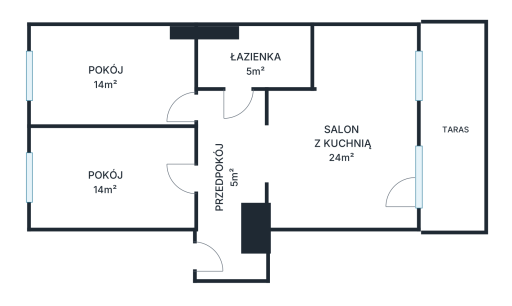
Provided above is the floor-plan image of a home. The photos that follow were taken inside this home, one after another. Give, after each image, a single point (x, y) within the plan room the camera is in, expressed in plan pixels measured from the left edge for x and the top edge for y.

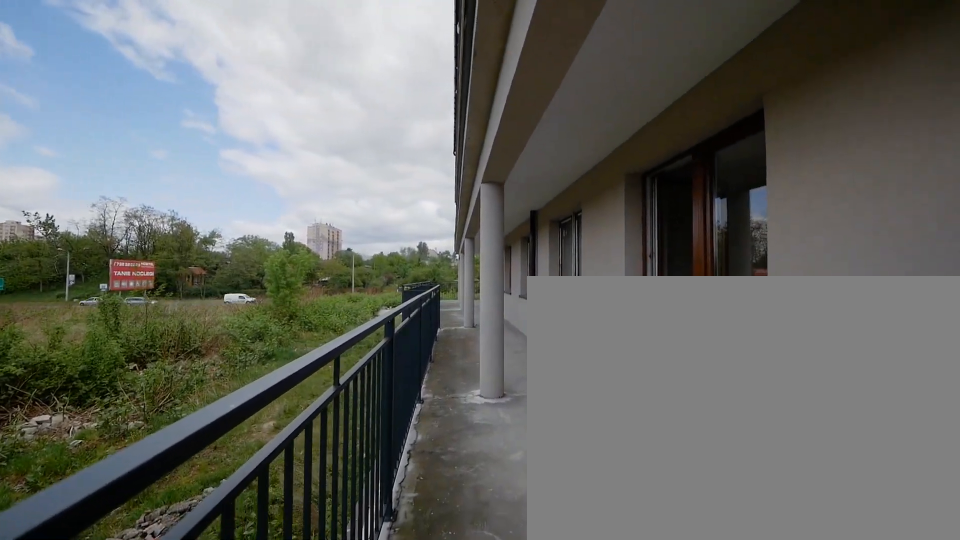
(453, 126)
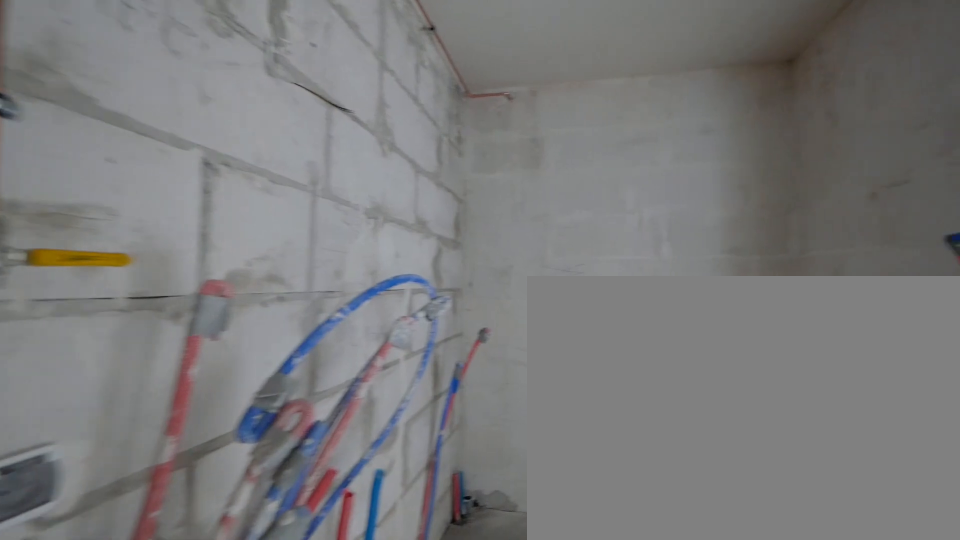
(256, 59)
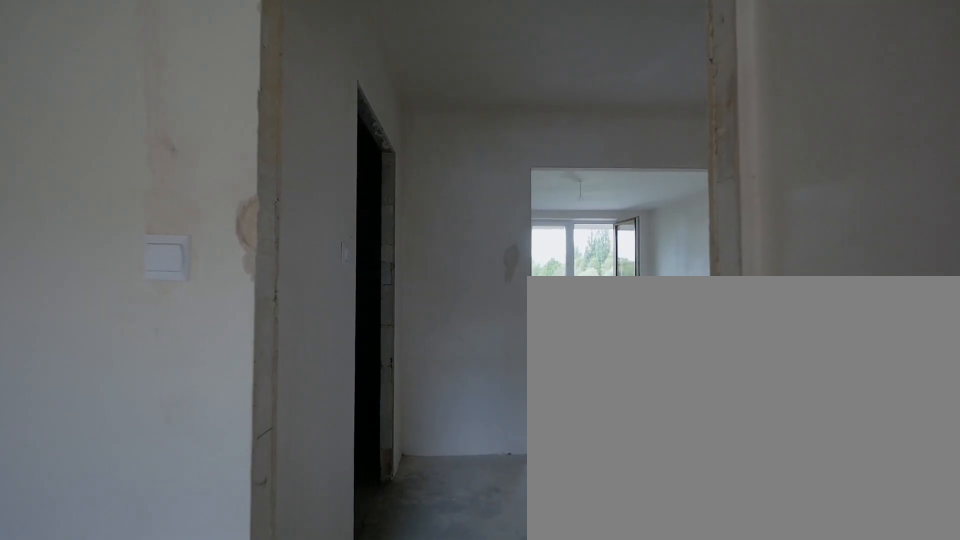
(112, 78)
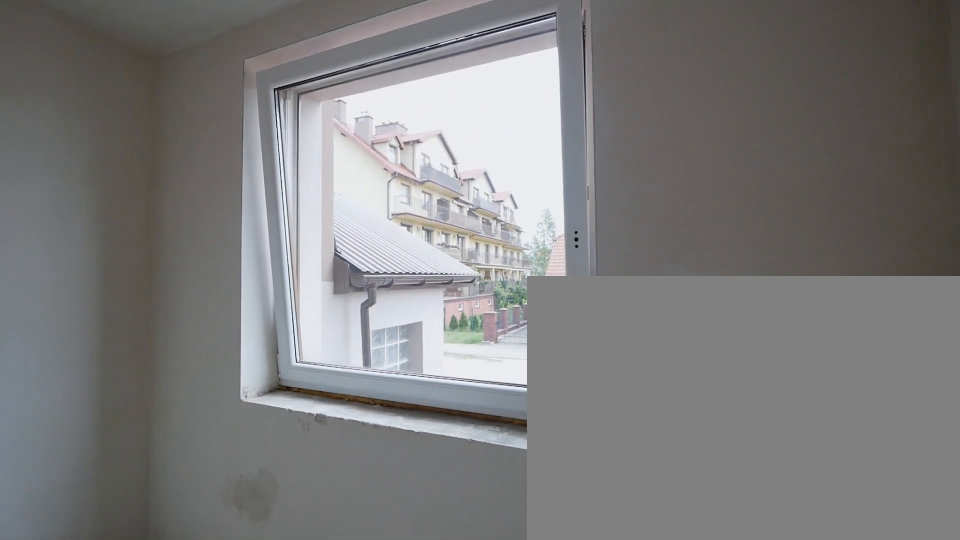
(112, 178)
